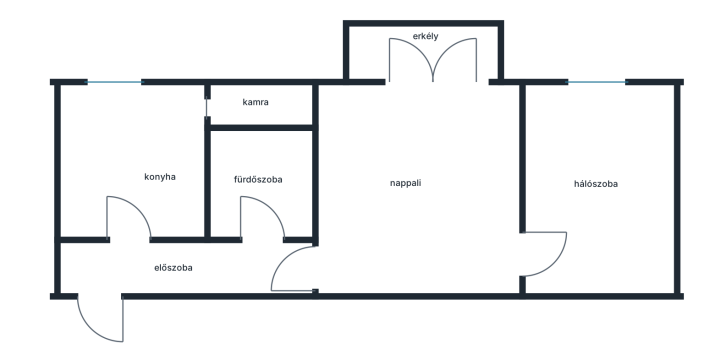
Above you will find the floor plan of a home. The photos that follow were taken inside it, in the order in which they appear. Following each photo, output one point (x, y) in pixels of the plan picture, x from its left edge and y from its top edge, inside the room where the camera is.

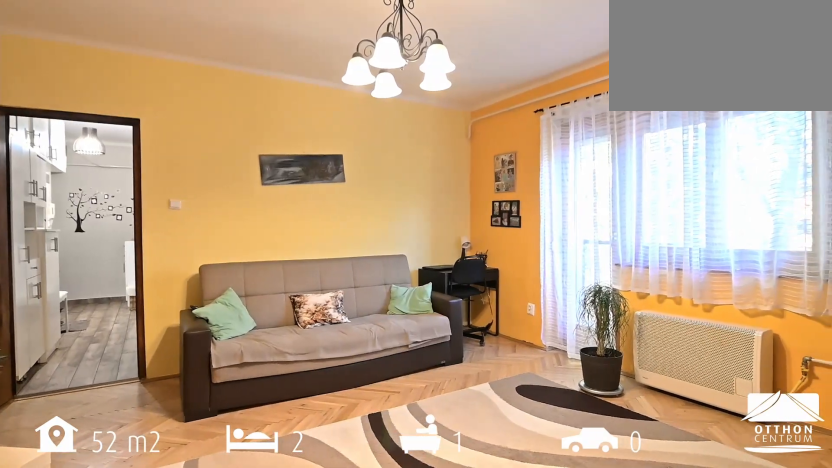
(408, 194)
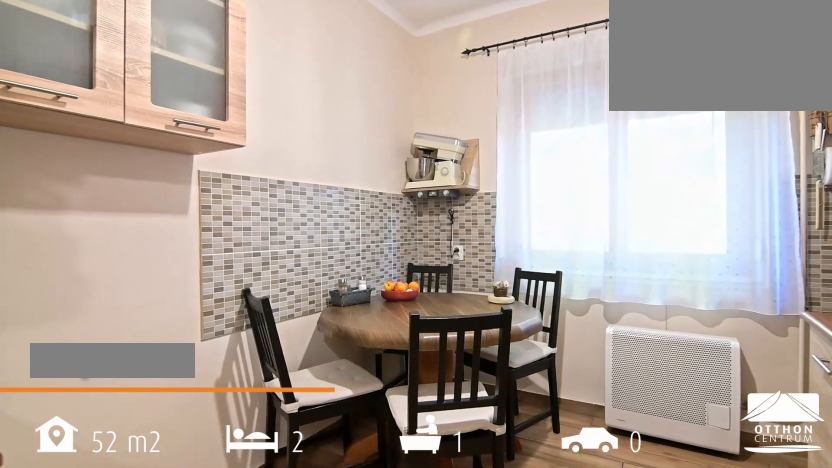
(143, 176)
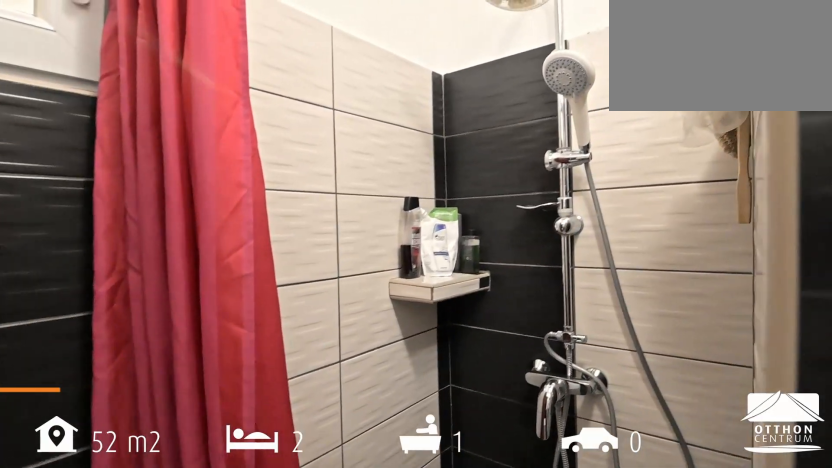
(253, 189)
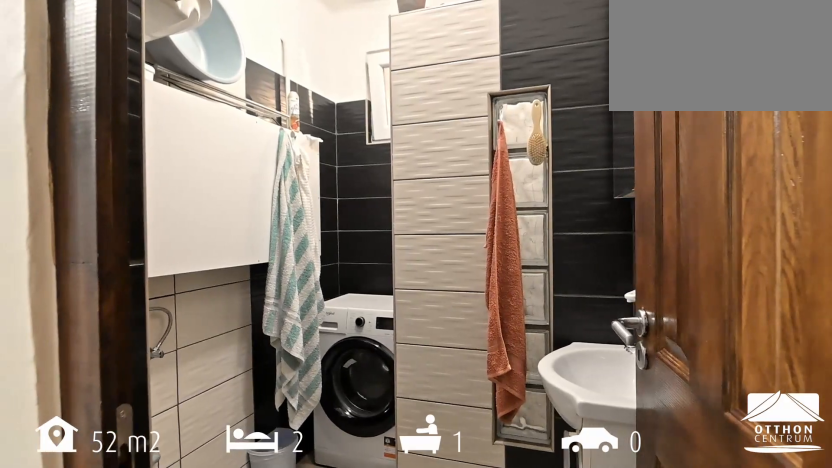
(253, 189)
